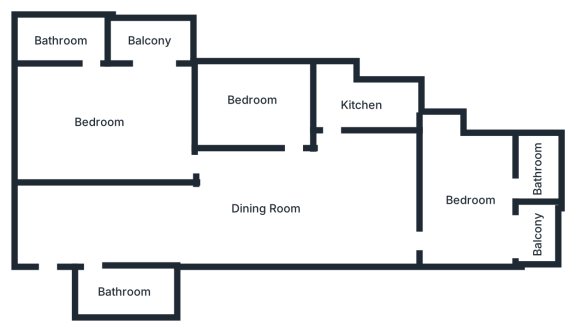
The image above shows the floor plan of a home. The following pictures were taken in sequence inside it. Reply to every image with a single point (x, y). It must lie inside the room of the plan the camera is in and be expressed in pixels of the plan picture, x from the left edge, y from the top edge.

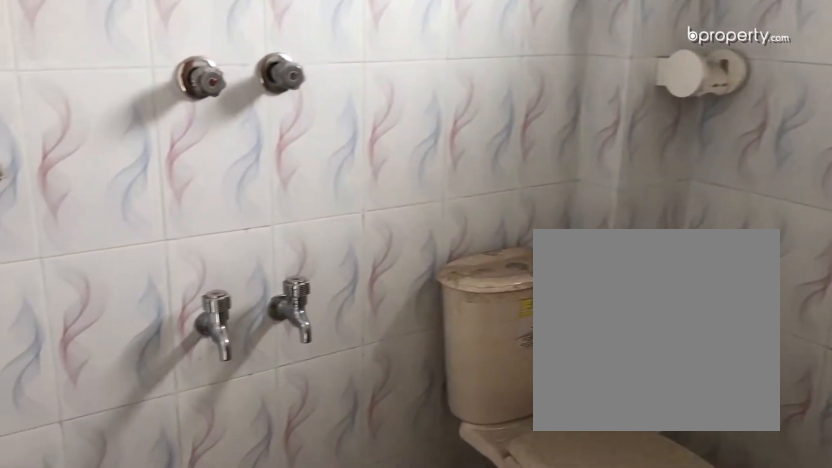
(62, 38)
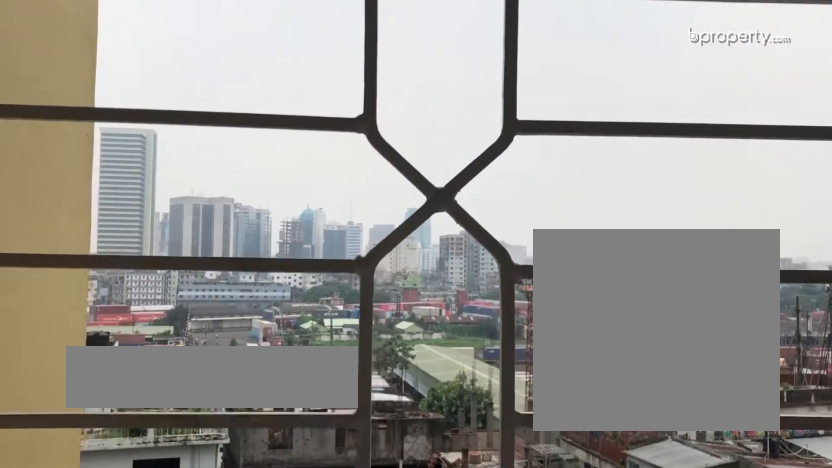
(149, 38)
